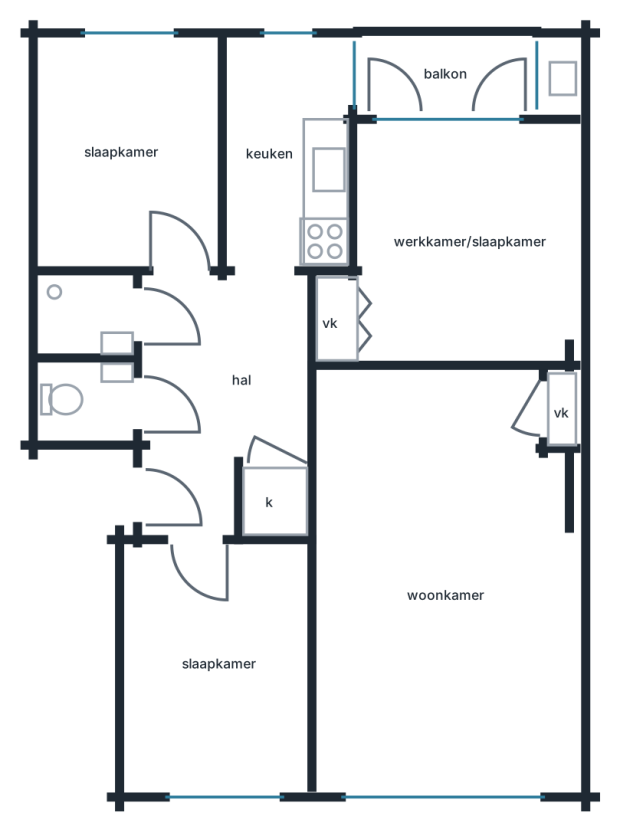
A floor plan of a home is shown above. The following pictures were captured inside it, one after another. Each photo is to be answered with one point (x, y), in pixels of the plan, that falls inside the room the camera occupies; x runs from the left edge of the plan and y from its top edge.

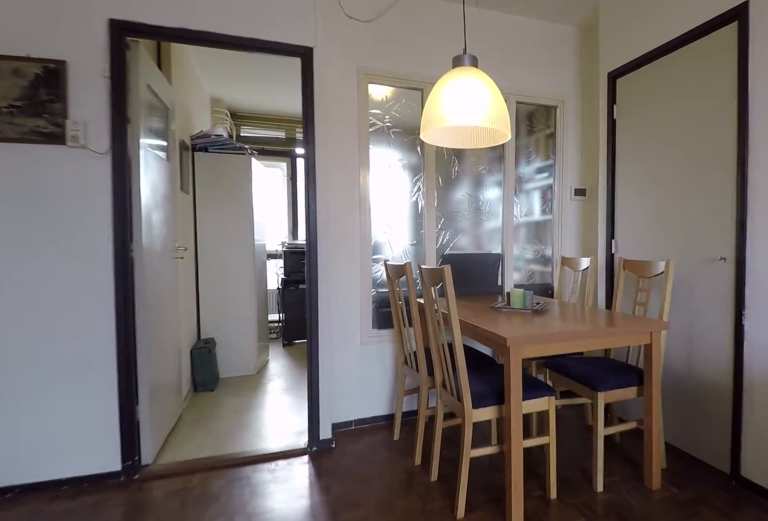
(442, 586)
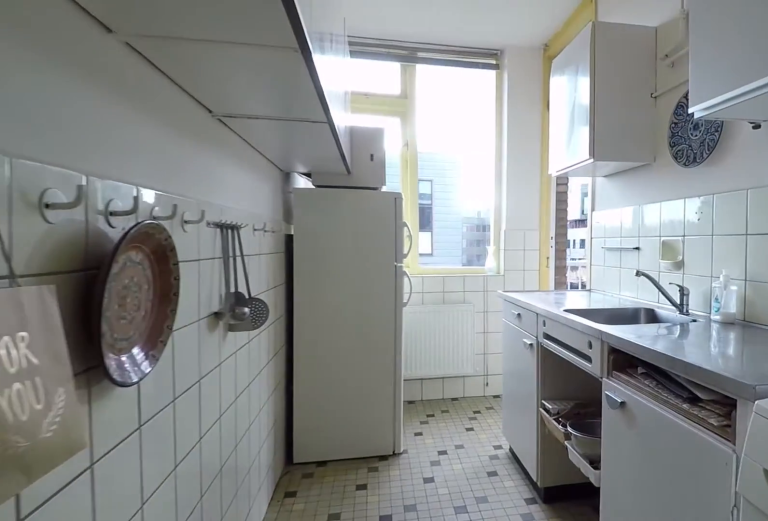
(295, 173)
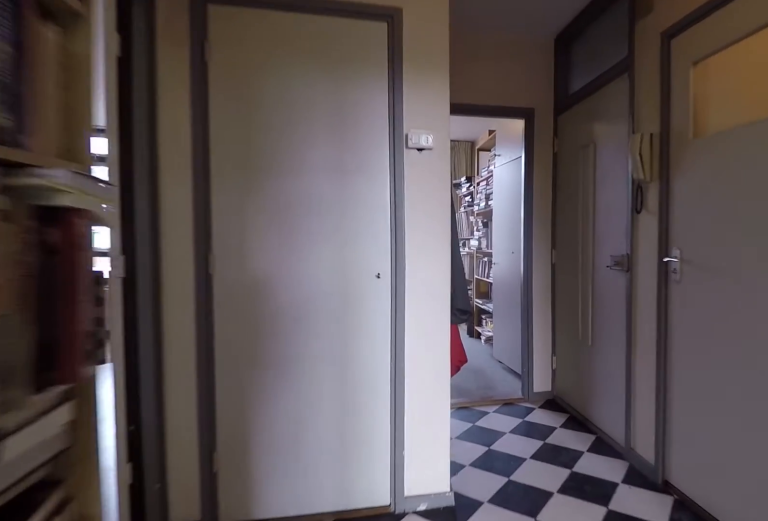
(215, 391)
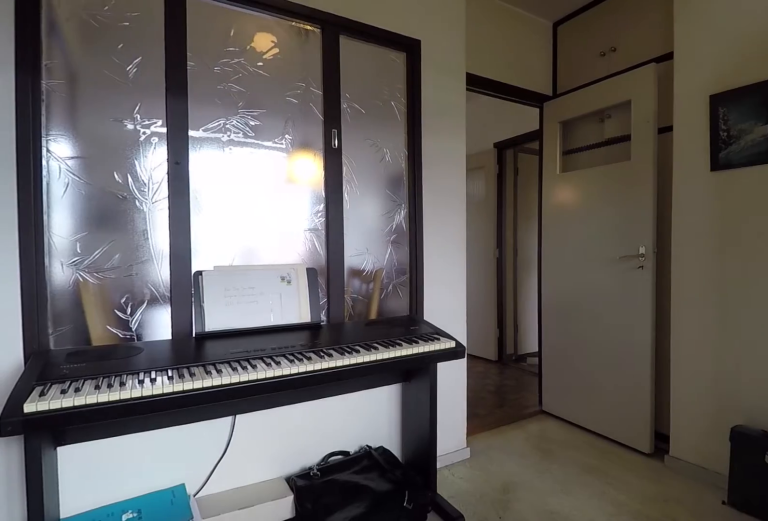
(466, 243)
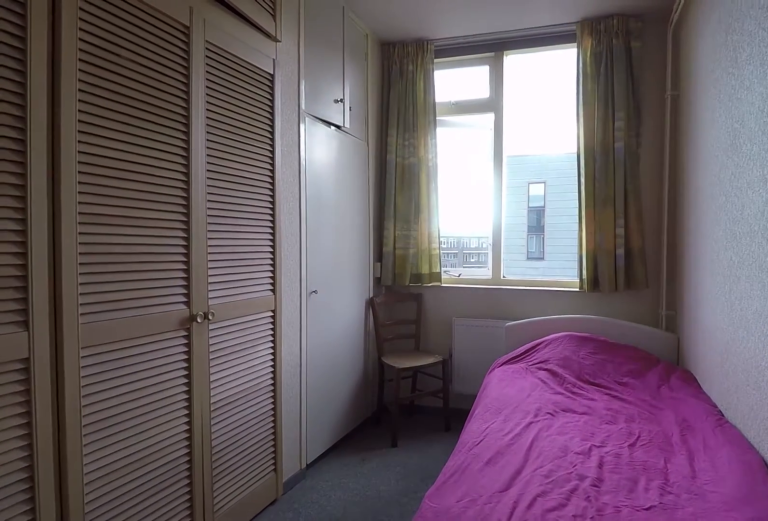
(134, 155)
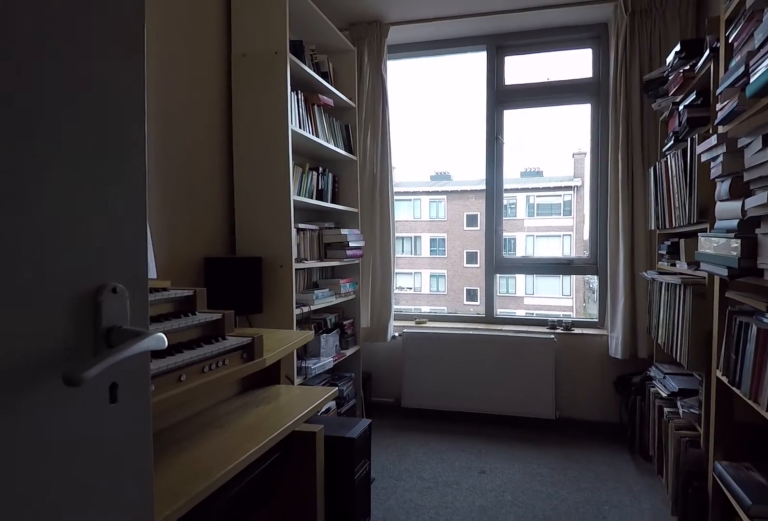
(217, 667)
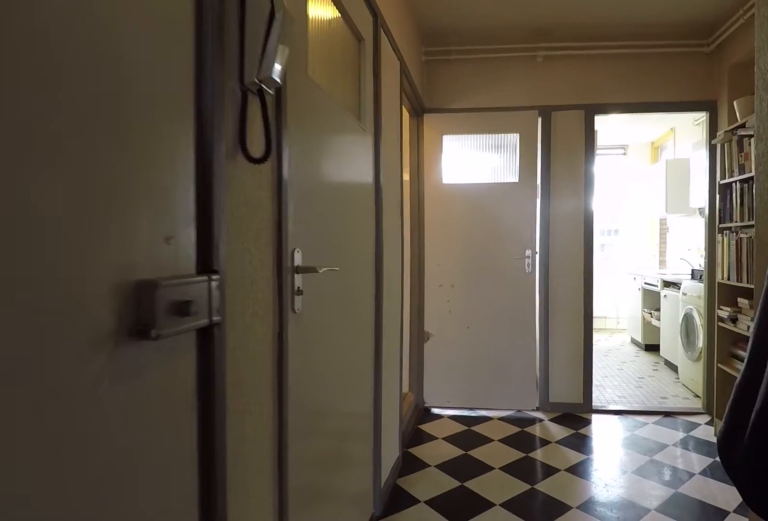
(216, 391)
